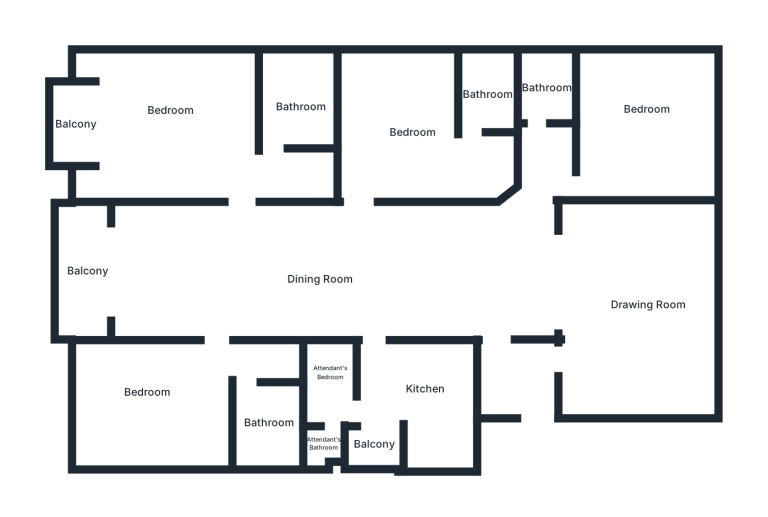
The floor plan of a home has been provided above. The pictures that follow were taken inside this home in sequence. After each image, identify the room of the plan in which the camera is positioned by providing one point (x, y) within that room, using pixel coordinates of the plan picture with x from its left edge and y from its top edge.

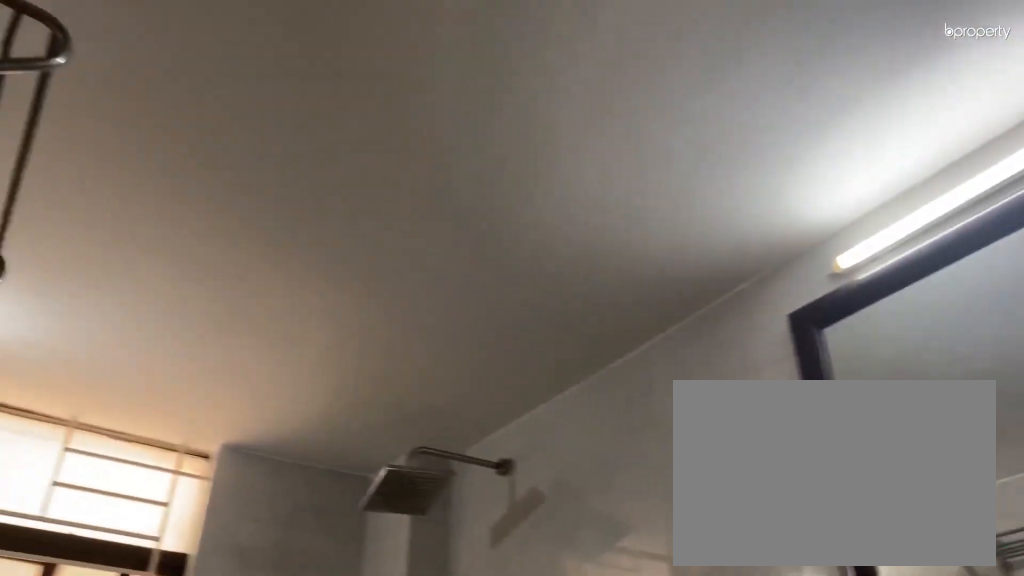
(488, 92)
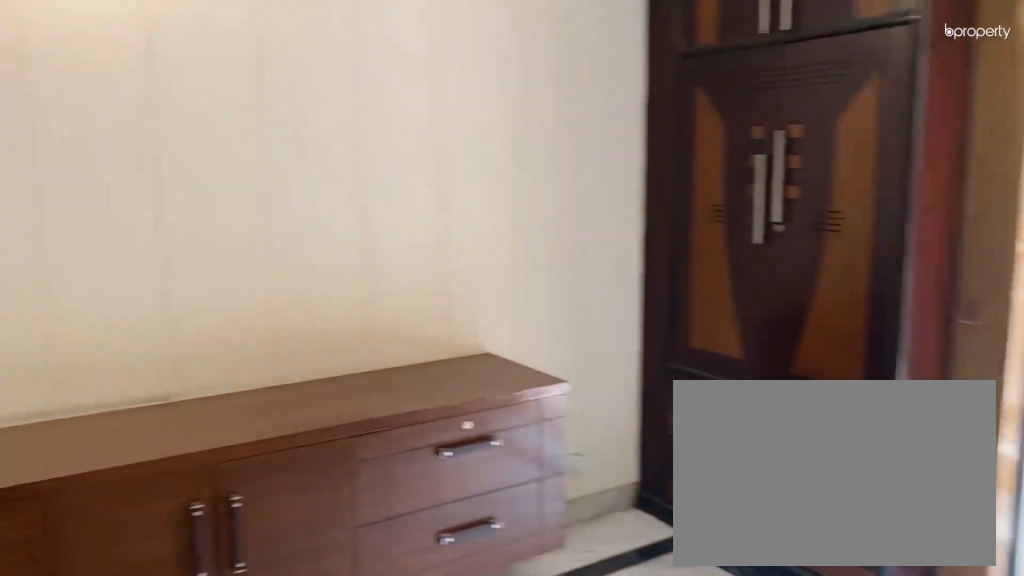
(177, 121)
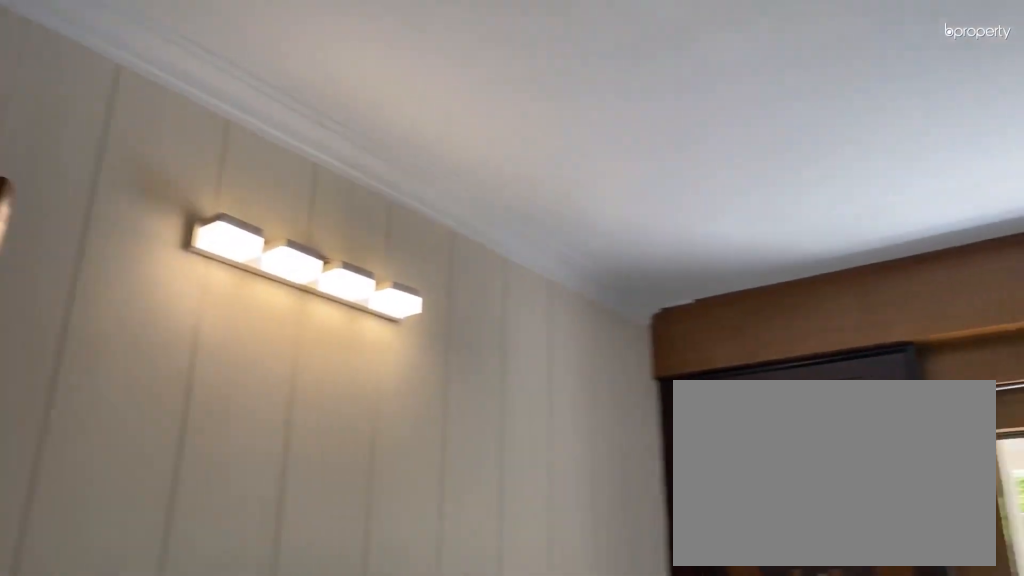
(185, 130)
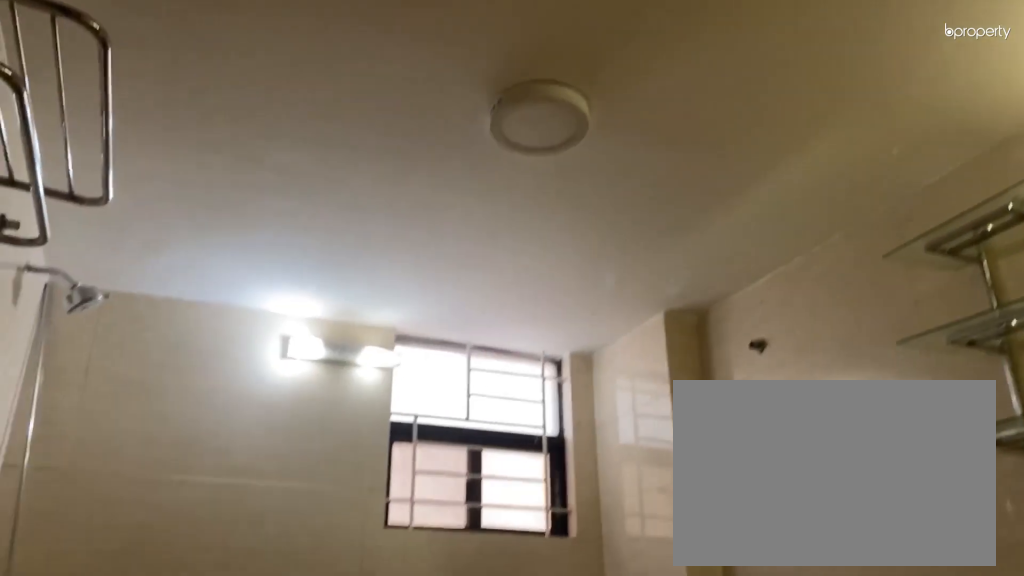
(292, 107)
